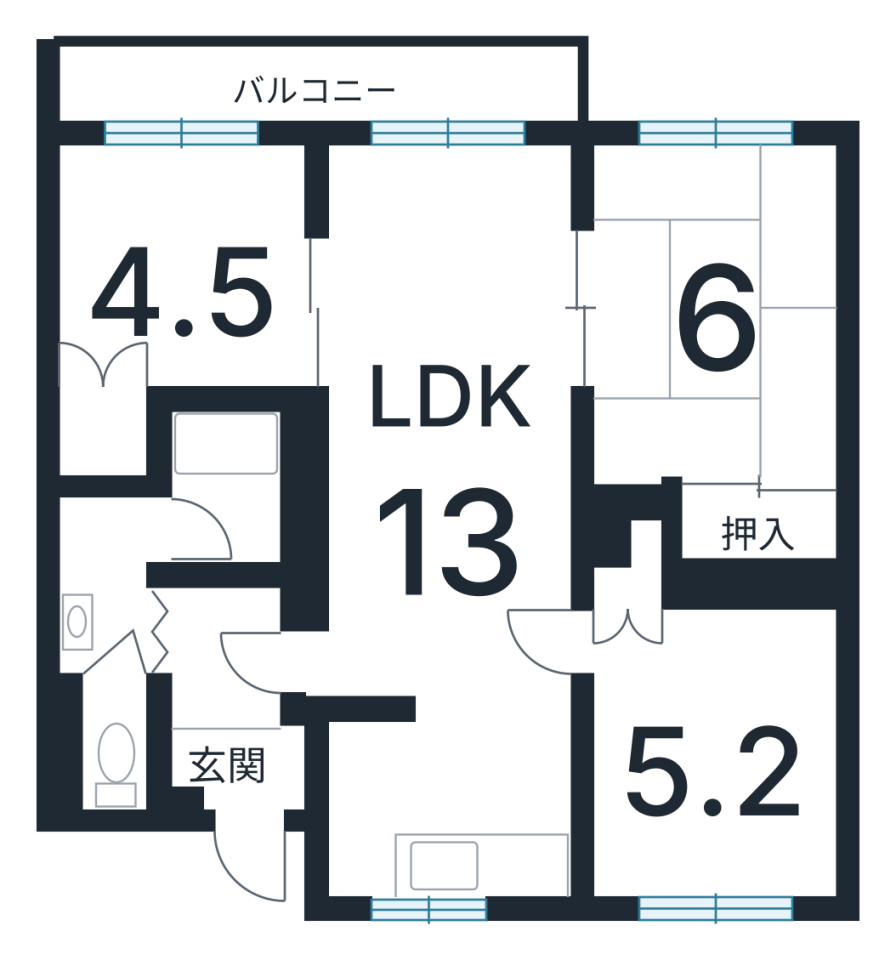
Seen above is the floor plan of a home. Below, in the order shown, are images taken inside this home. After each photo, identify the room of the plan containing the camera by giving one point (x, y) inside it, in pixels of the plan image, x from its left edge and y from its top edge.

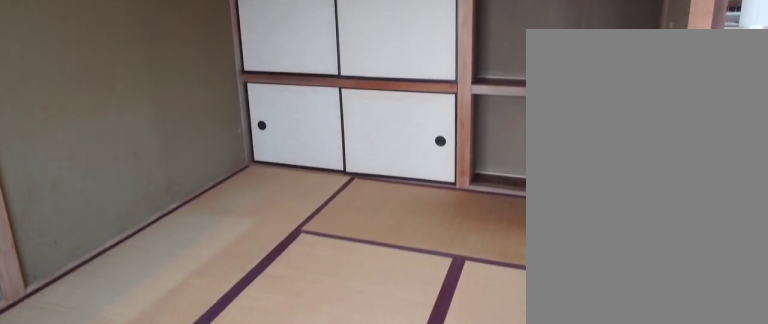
(733, 300)
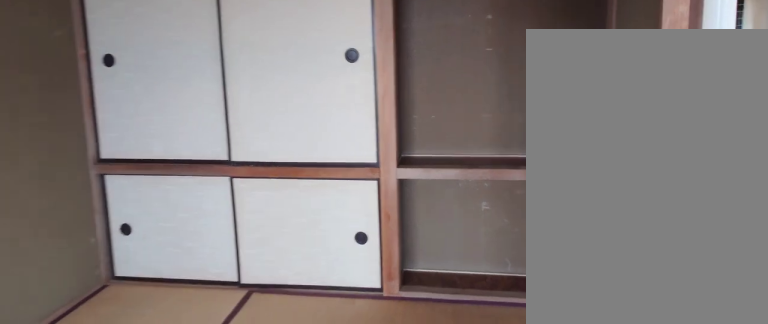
(733, 300)
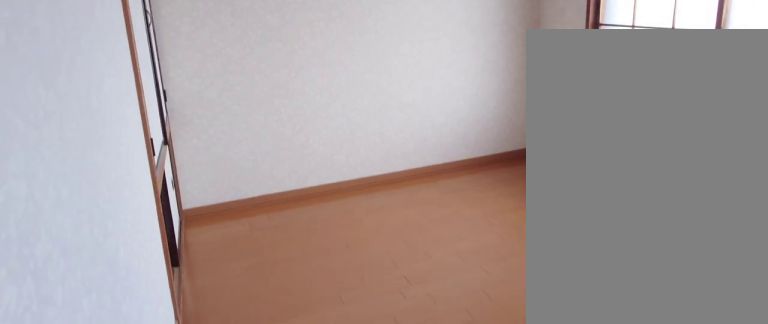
(163, 248)
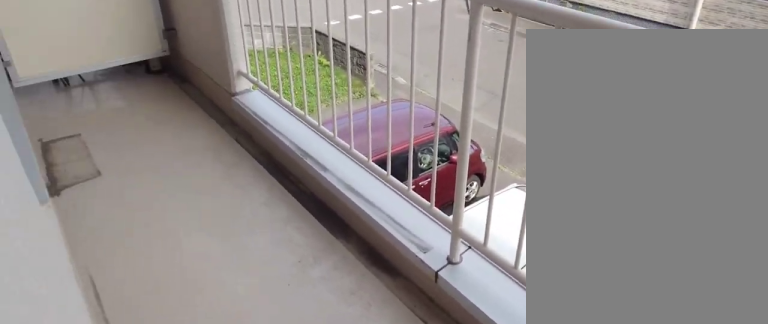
(311, 78)
